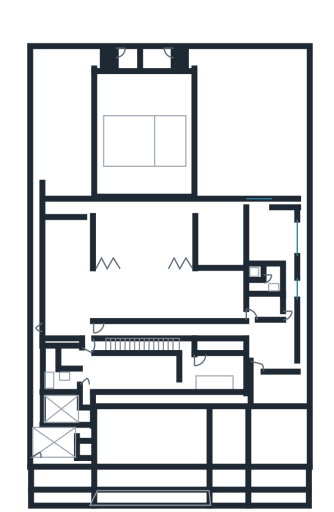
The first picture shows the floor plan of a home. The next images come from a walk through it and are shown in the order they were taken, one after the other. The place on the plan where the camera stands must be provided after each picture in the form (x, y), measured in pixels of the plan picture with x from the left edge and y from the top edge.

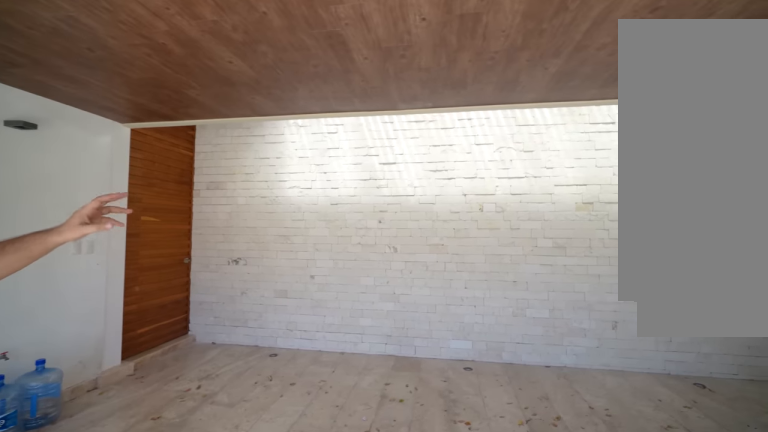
(125, 424)
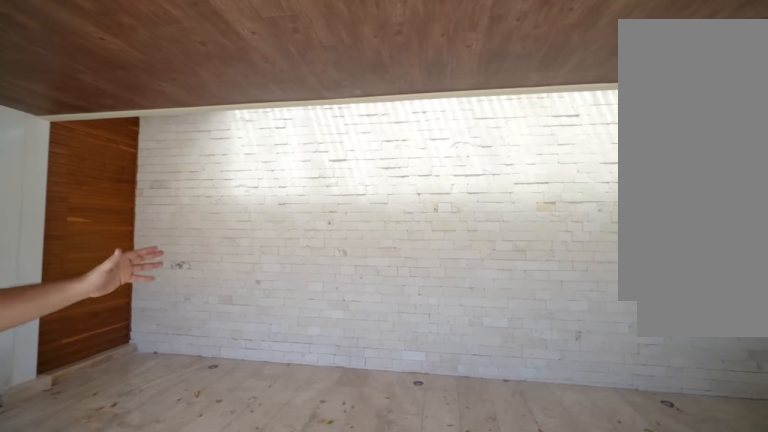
(133, 435)
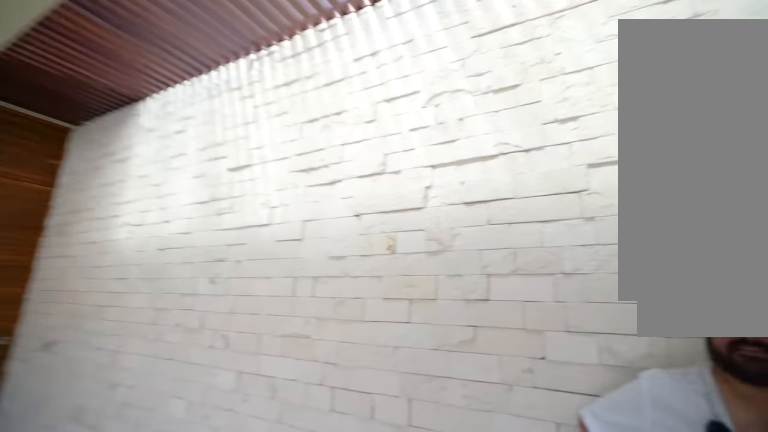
(156, 401)
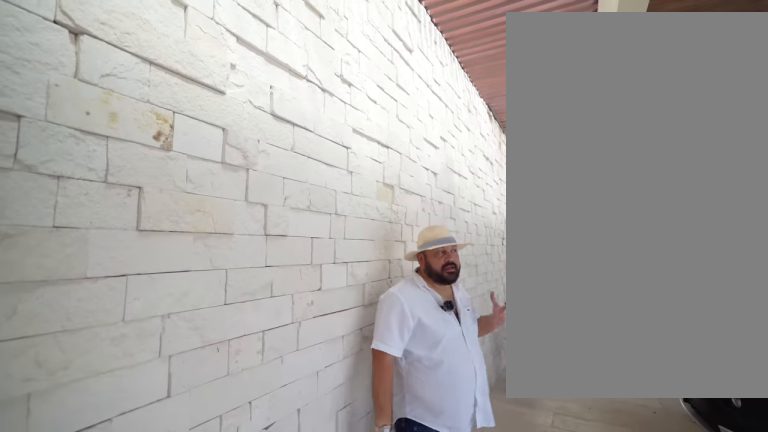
(131, 409)
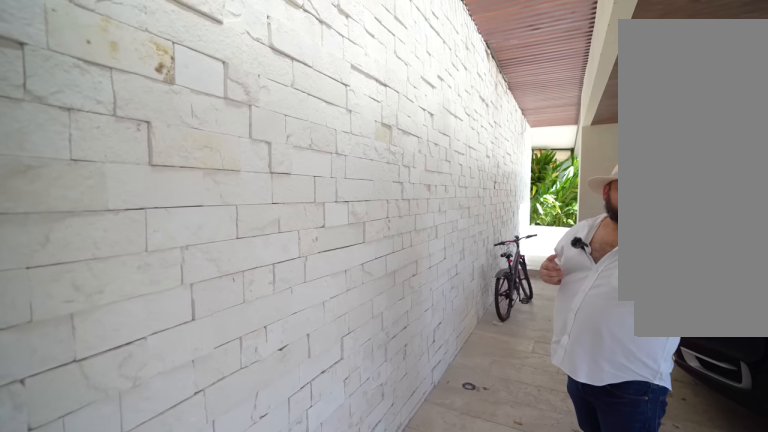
(124, 406)
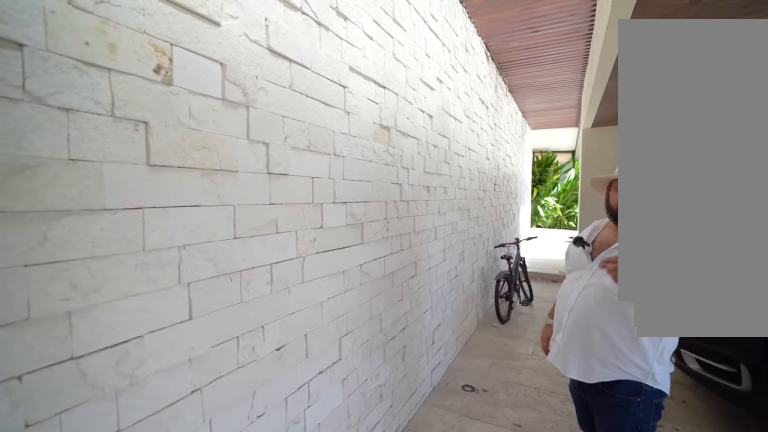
(124, 406)
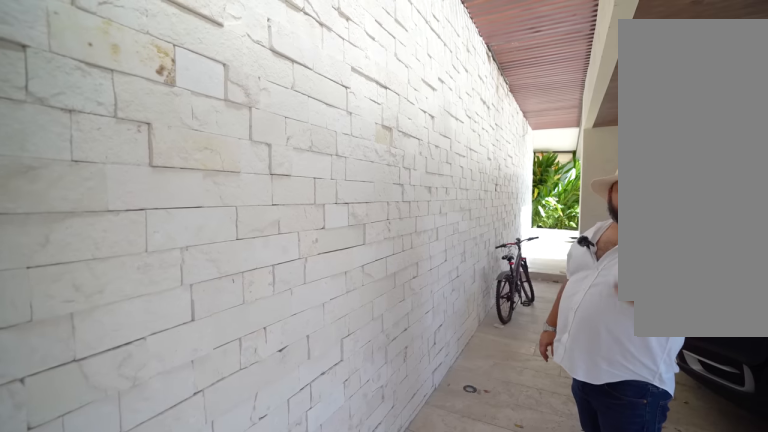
(125, 408)
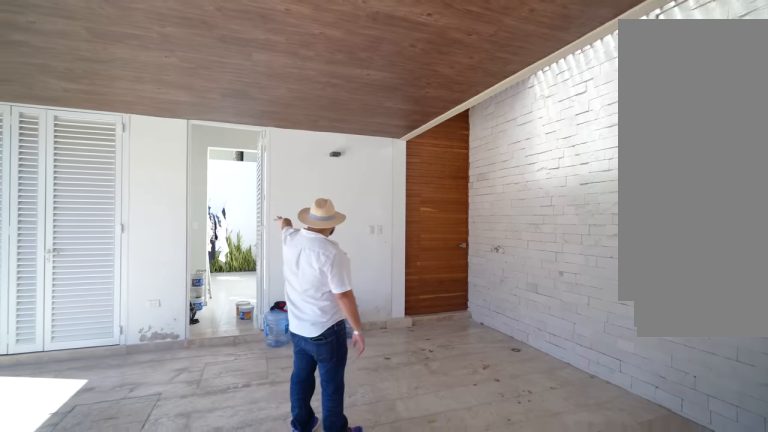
(135, 418)
